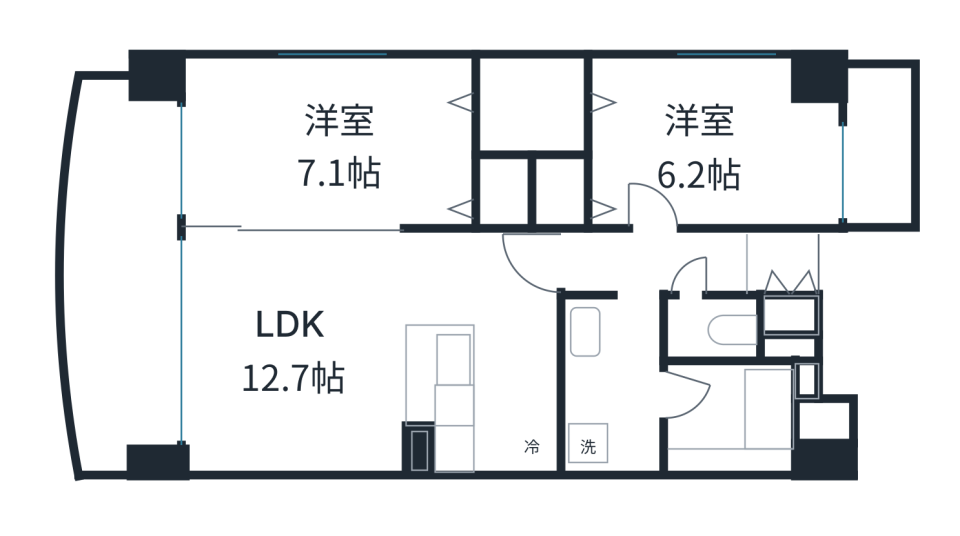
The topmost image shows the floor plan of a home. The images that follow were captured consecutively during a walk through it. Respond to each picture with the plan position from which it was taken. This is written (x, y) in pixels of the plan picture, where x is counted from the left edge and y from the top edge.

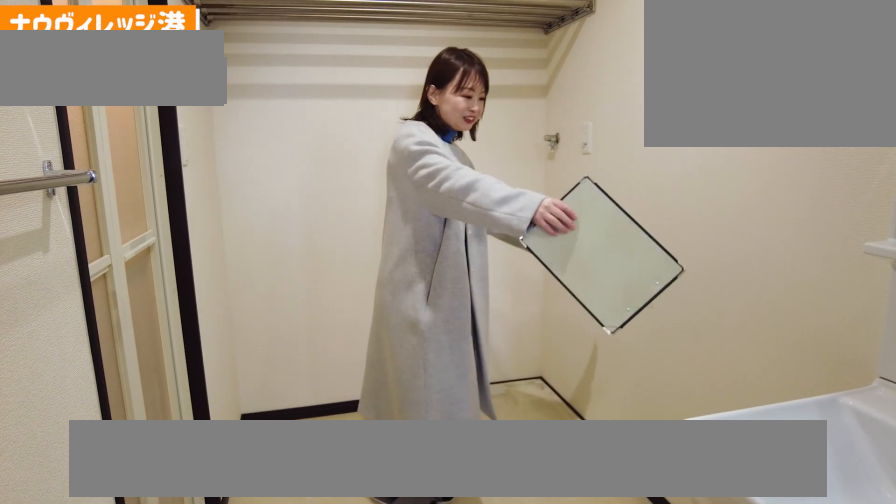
(617, 389)
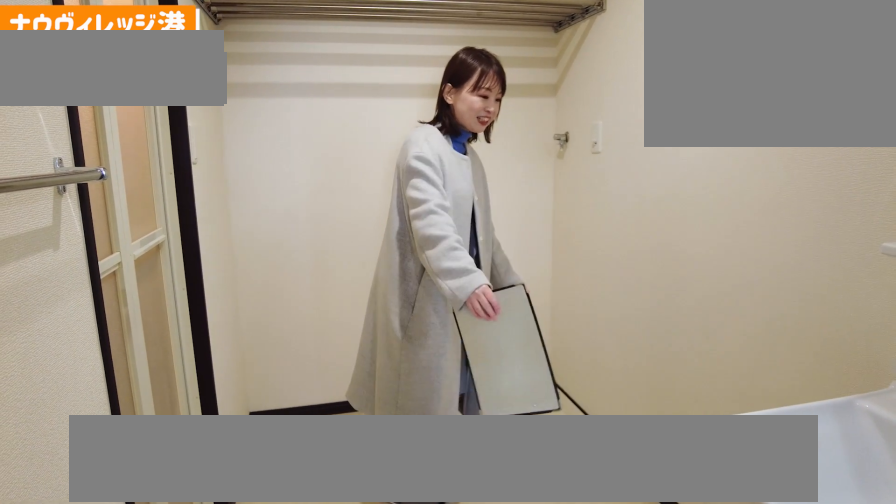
(617, 389)
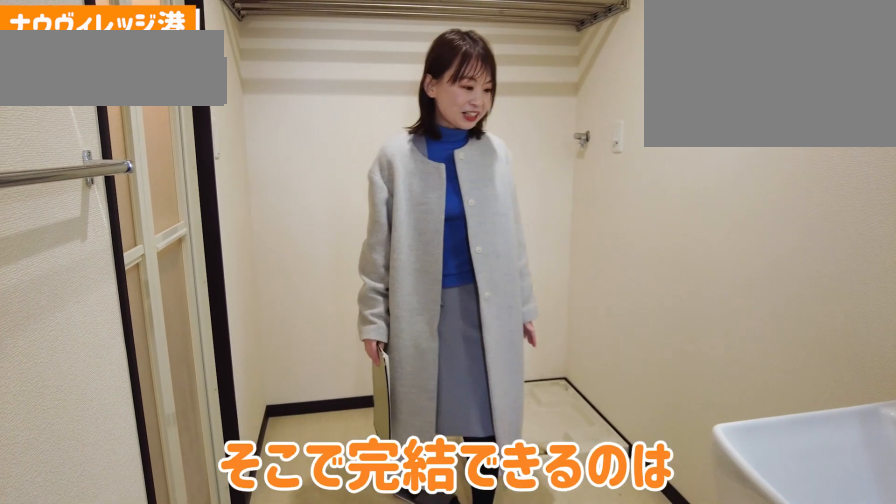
(617, 389)
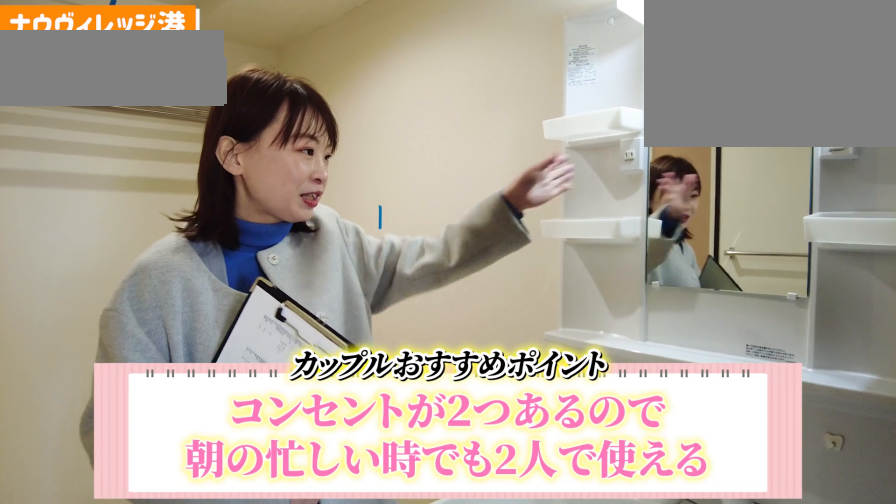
(618, 388)
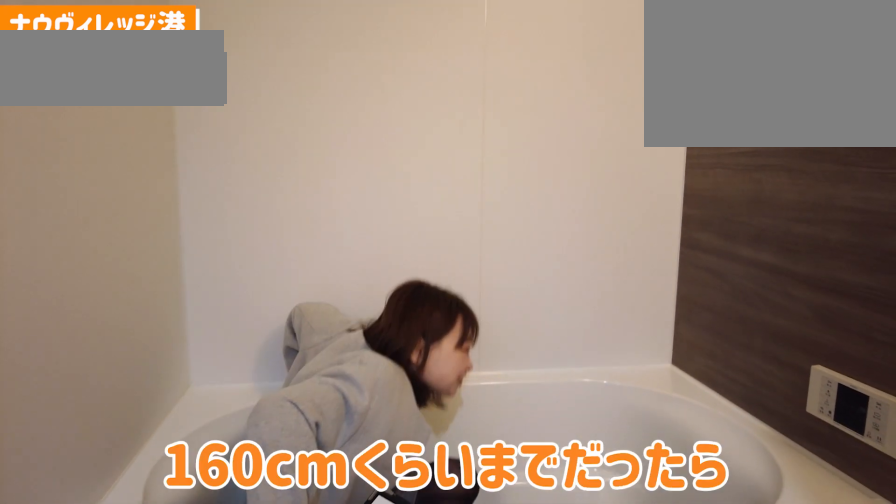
(716, 409)
